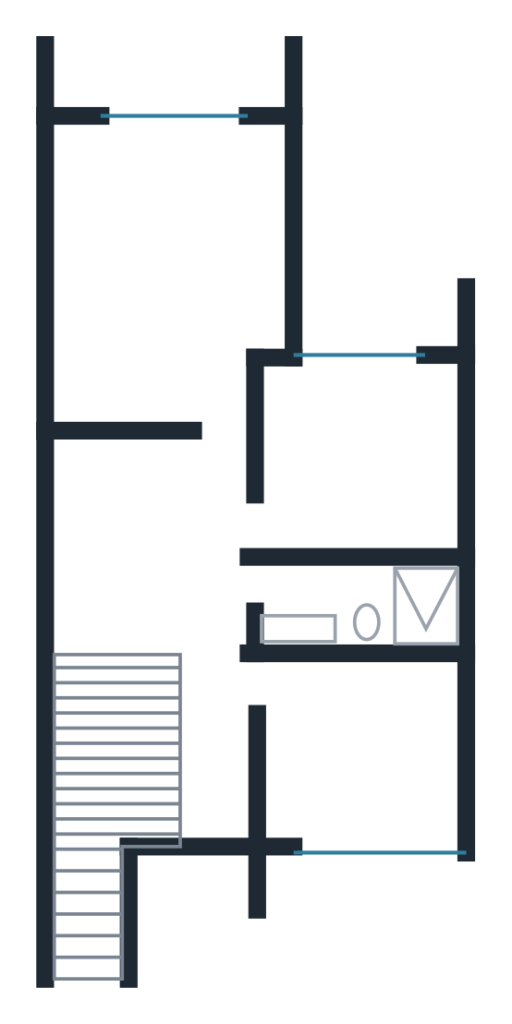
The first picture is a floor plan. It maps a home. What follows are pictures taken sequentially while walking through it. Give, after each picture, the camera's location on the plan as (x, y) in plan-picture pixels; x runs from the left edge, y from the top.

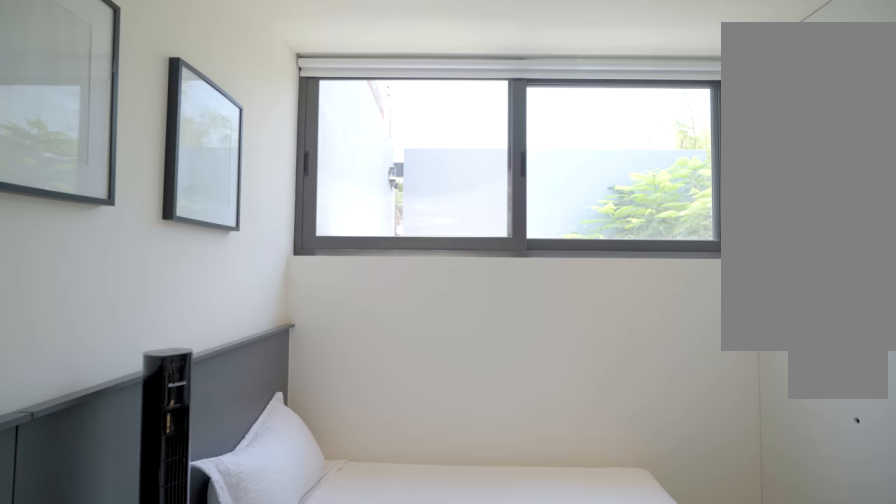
(307, 774)
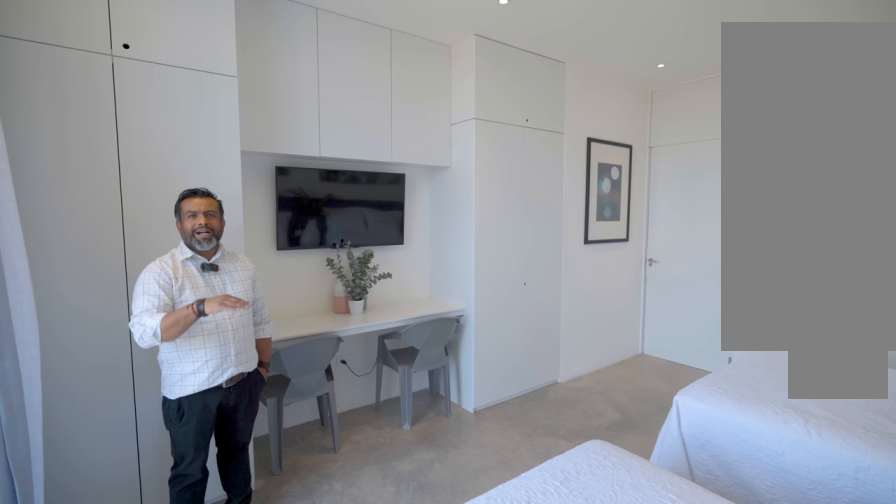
(110, 140)
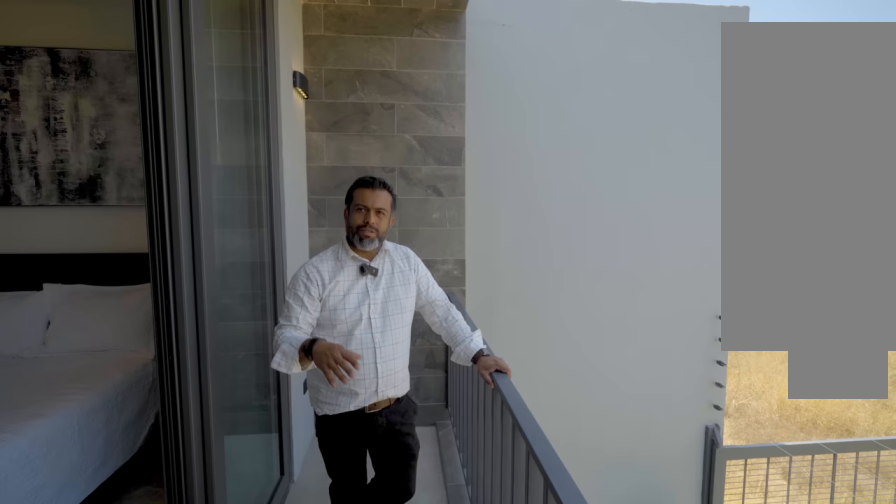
(192, 87)
